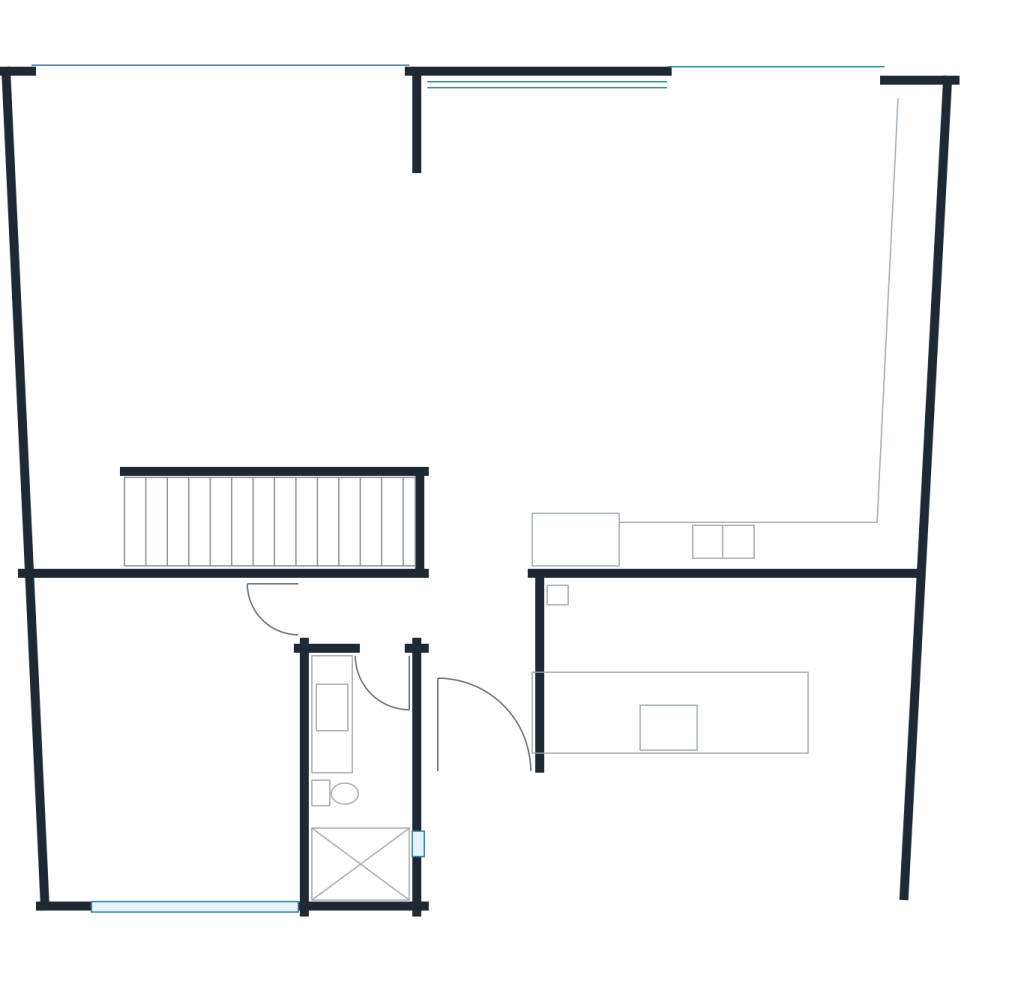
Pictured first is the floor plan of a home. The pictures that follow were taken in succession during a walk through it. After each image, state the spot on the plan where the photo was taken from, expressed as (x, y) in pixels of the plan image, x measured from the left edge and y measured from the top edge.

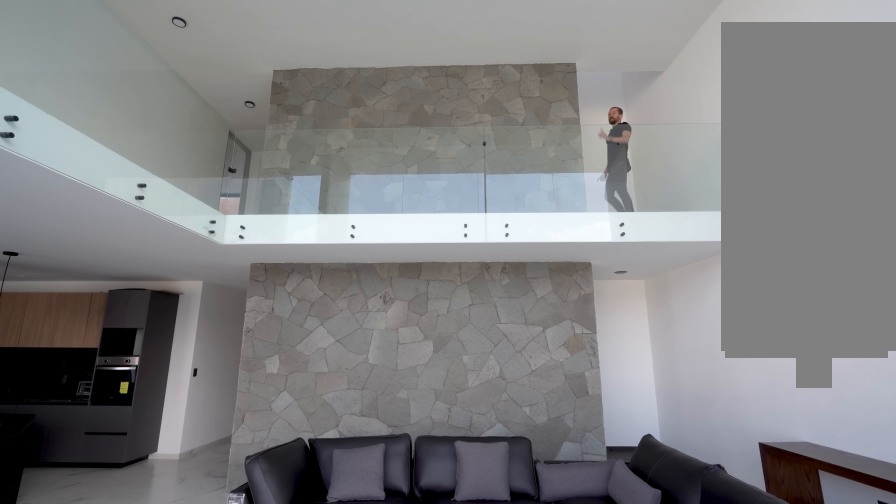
(241, 206)
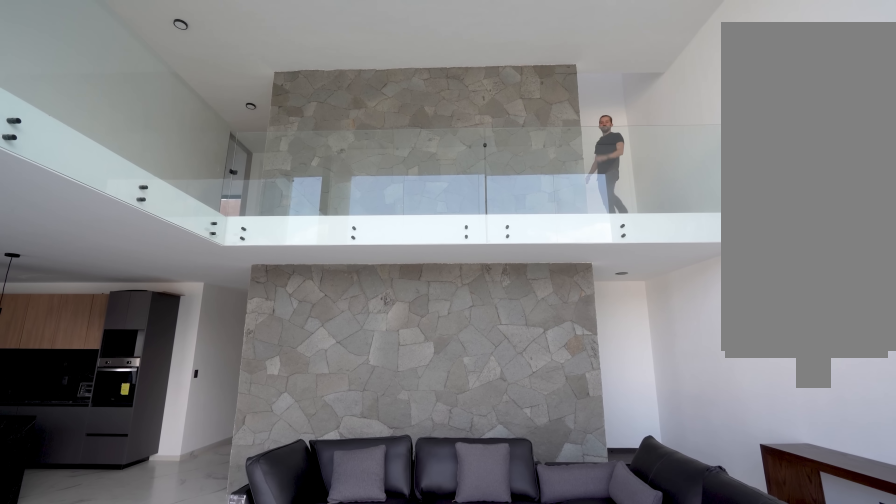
(241, 206)
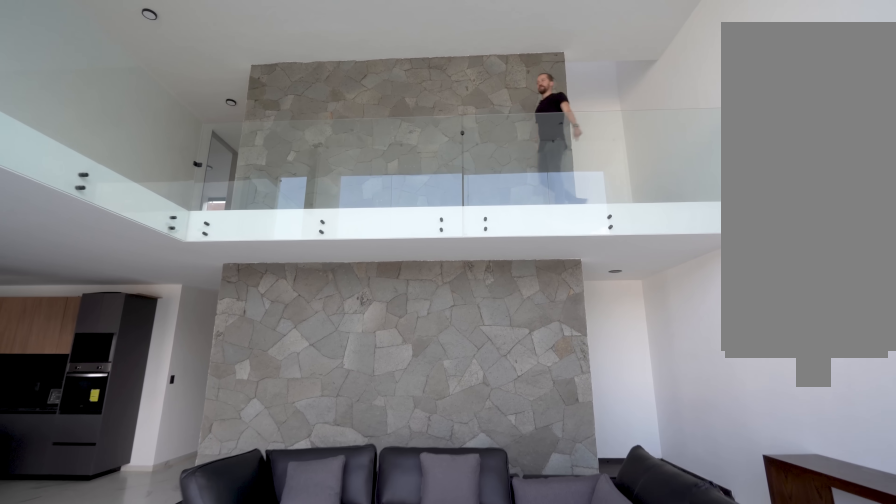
(241, 207)
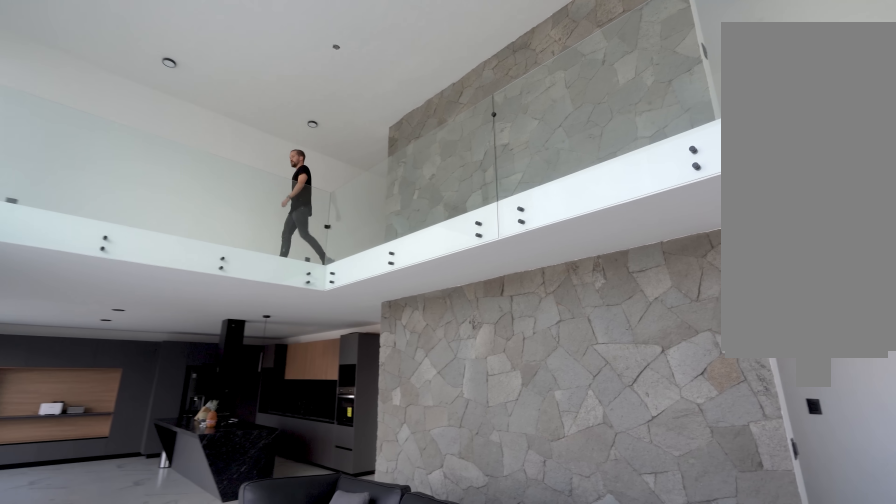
(144, 264)
